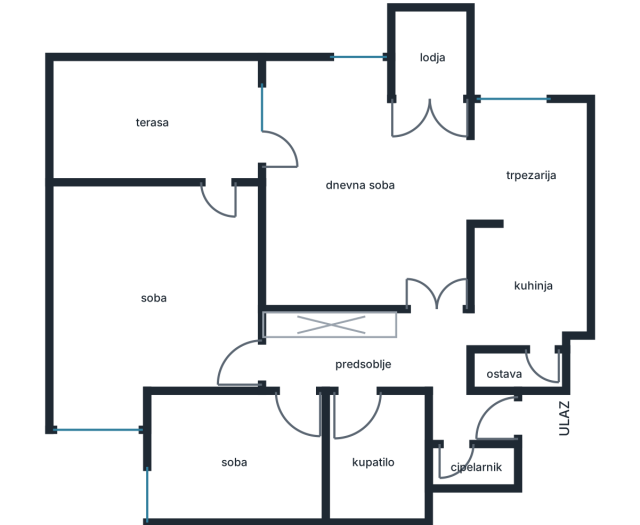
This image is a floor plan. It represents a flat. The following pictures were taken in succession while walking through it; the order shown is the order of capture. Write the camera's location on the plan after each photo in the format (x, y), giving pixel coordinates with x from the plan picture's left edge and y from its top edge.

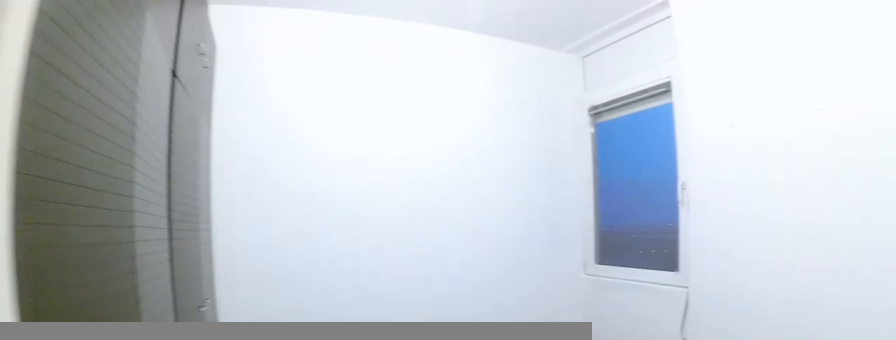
(299, 378)
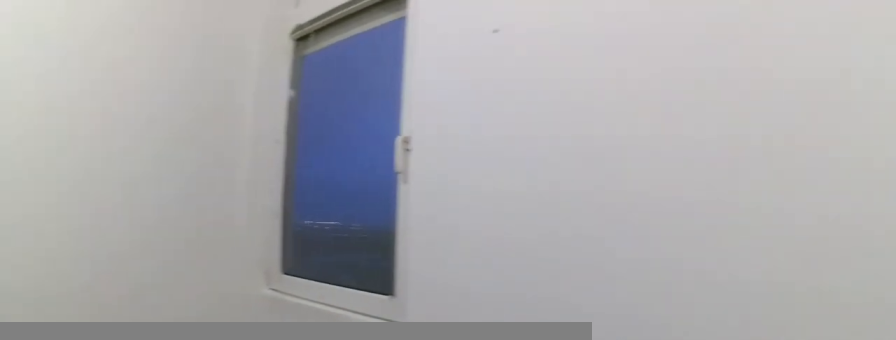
(233, 420)
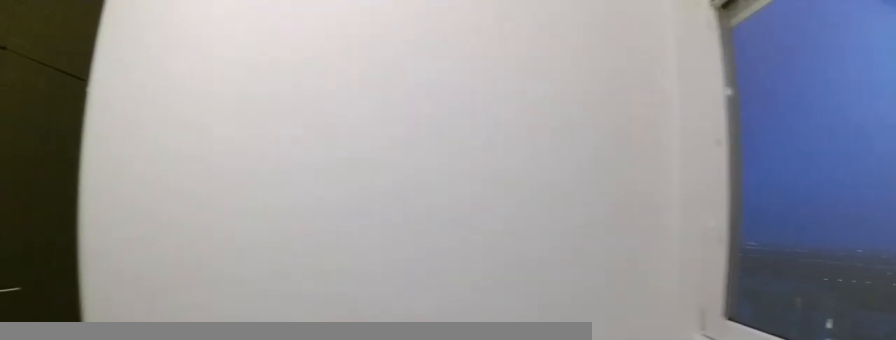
(181, 422)
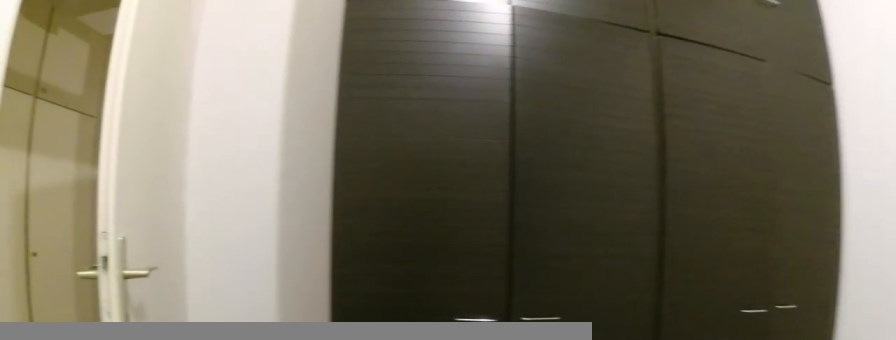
(173, 438)
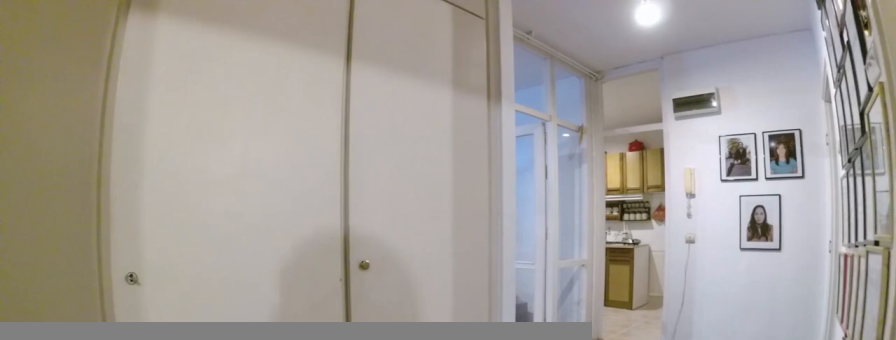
(277, 377)
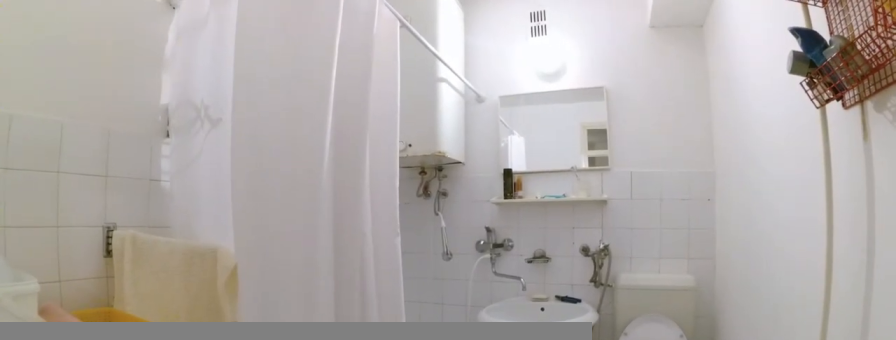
(353, 373)
